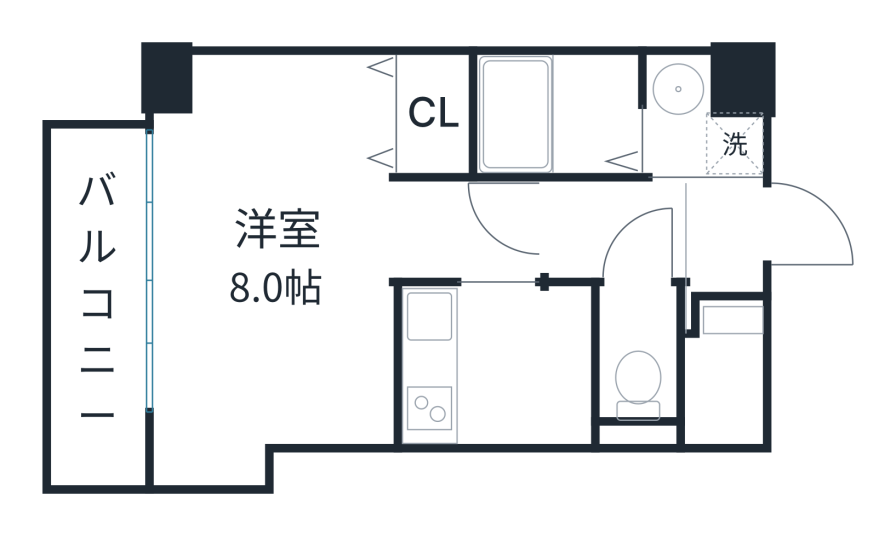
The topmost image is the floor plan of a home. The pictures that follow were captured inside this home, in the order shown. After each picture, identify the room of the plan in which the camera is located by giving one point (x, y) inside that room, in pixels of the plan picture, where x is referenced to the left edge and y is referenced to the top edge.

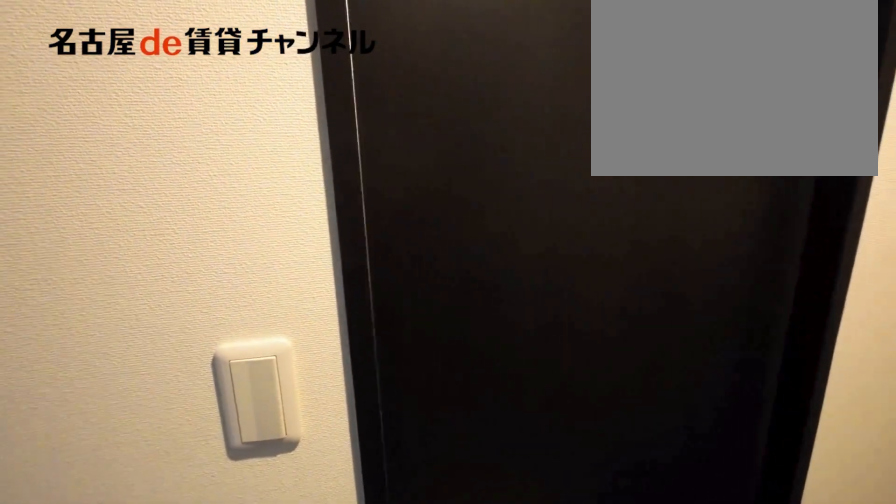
(617, 231)
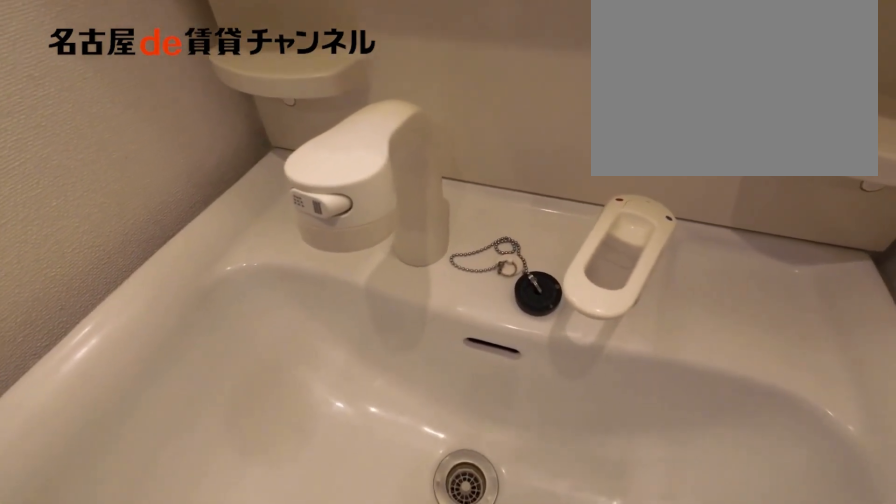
(696, 122)
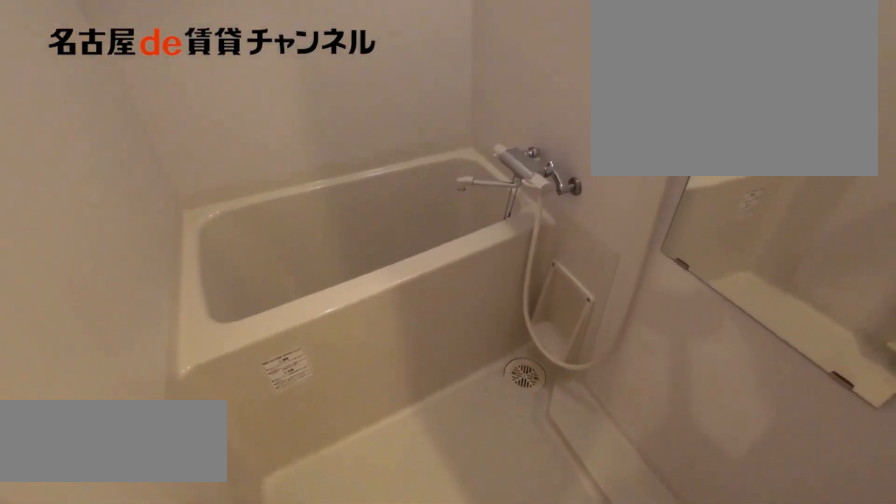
(558, 114)
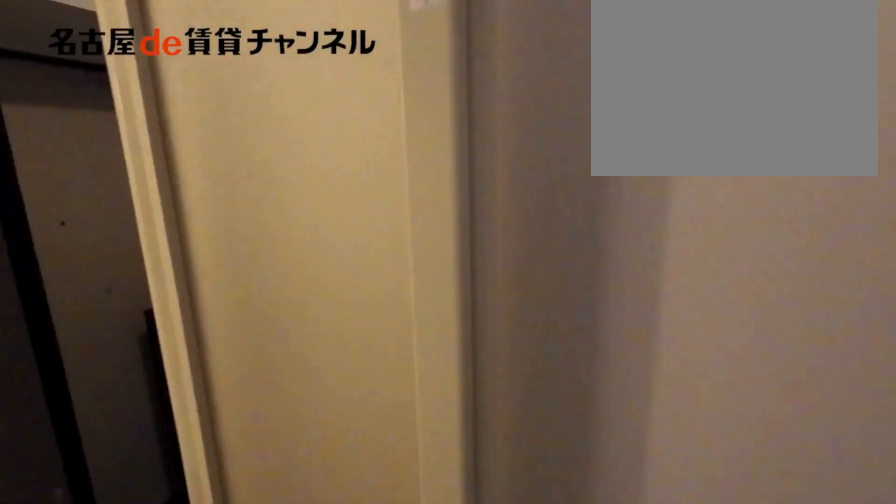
(558, 114)
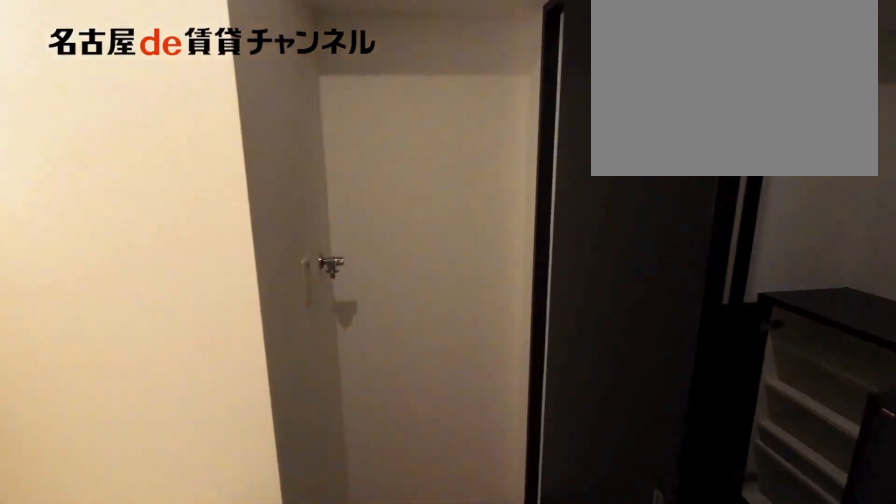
(696, 122)
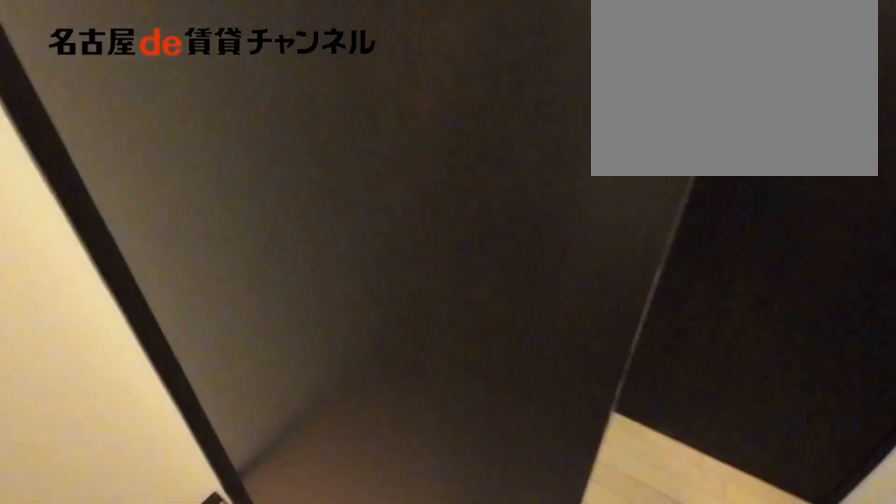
(696, 122)
